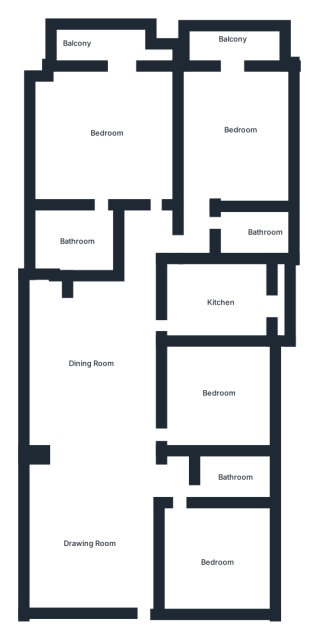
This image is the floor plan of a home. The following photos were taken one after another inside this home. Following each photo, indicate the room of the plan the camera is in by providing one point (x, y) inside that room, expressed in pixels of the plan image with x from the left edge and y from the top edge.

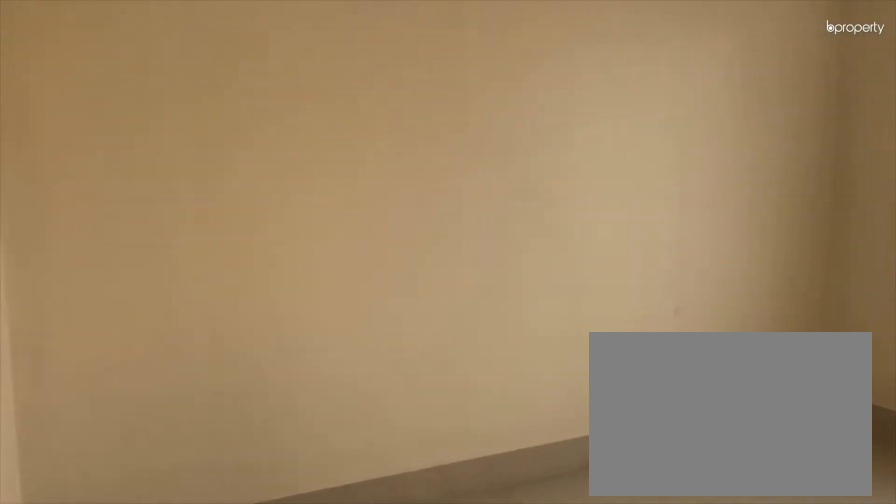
(217, 392)
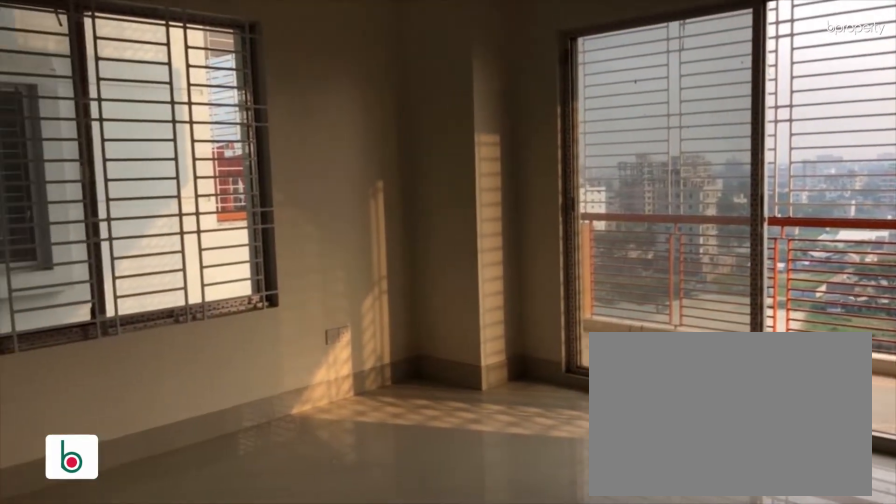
(137, 164)
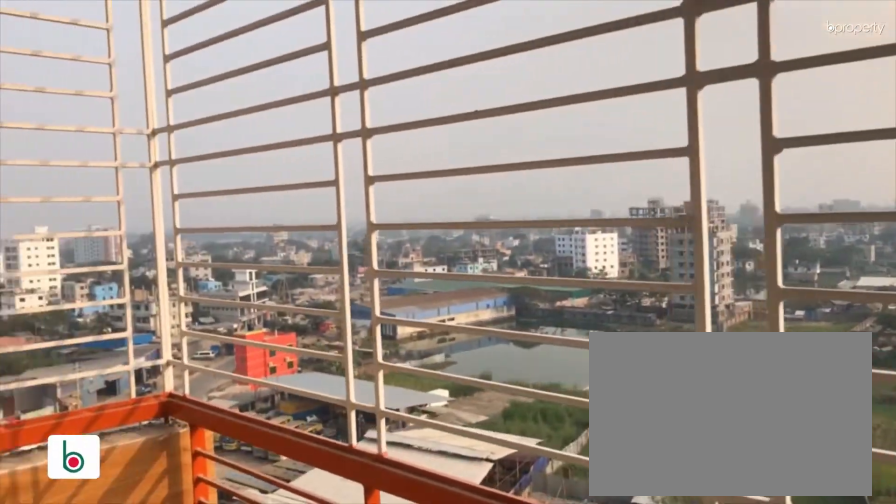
(99, 42)
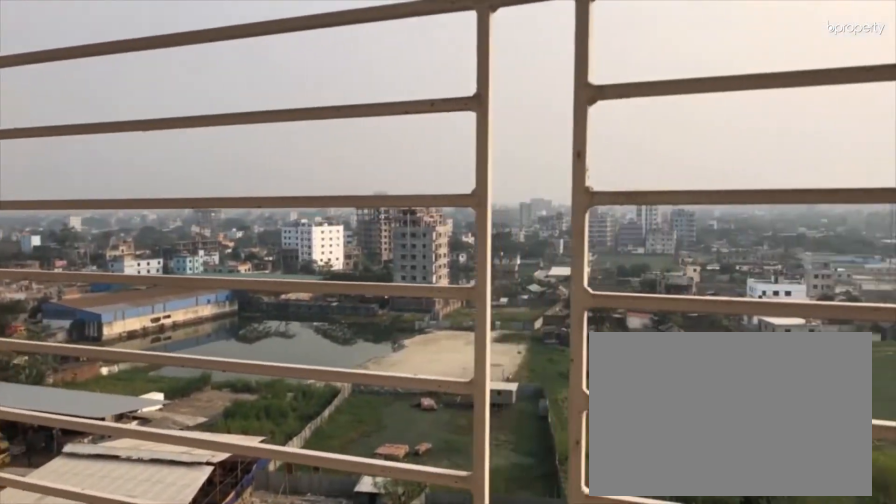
(99, 42)
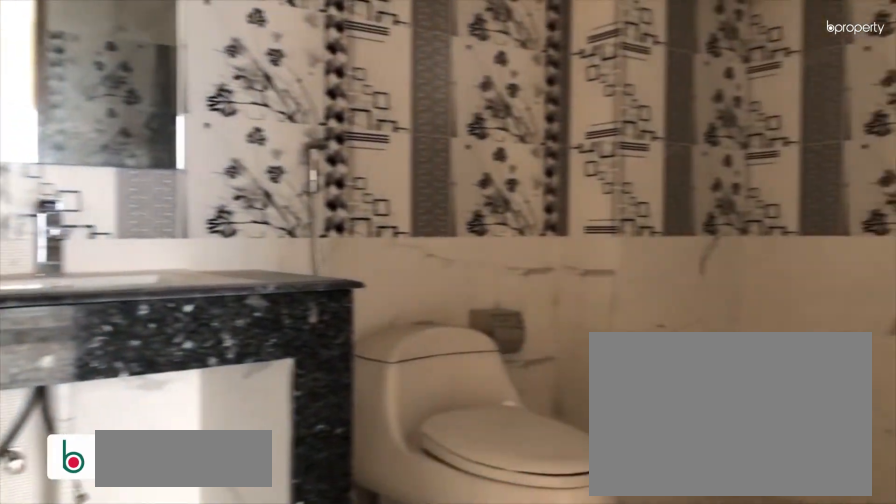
(75, 240)
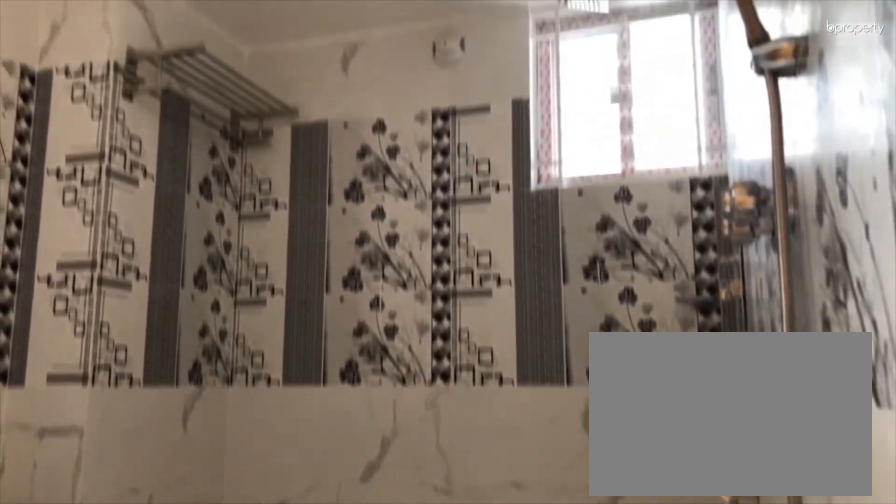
(75, 240)
